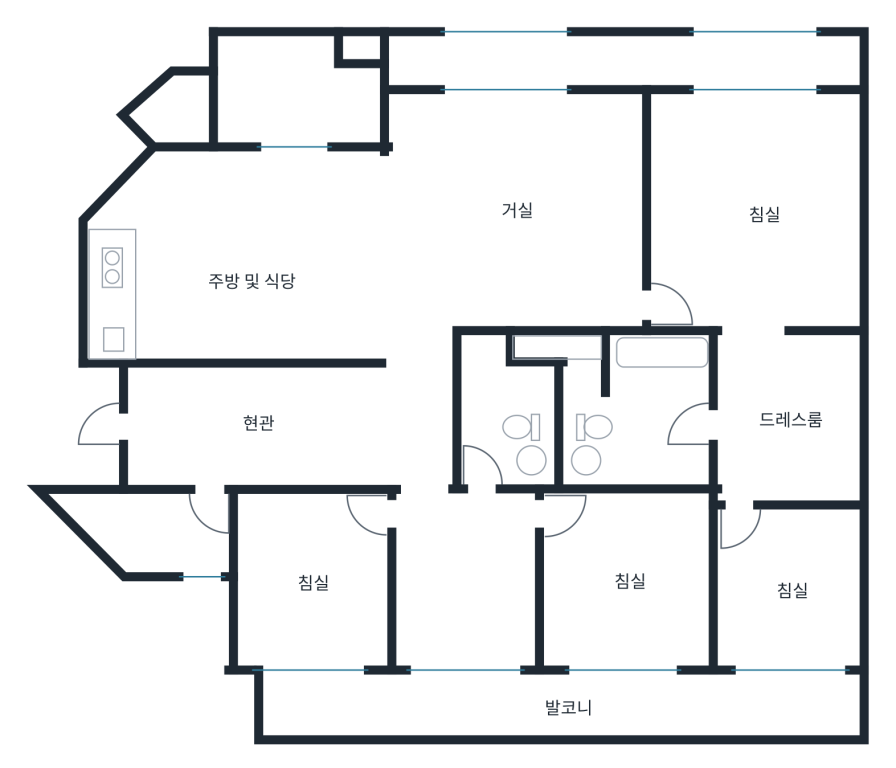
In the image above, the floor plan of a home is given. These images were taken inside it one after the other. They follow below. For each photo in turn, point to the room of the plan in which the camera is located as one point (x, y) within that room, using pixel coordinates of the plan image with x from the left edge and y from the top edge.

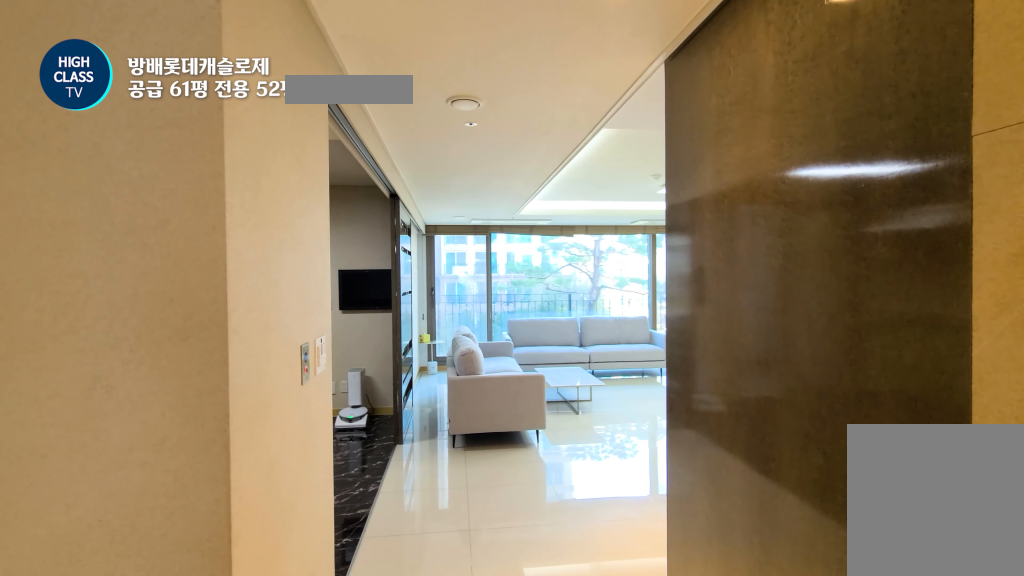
(418, 407)
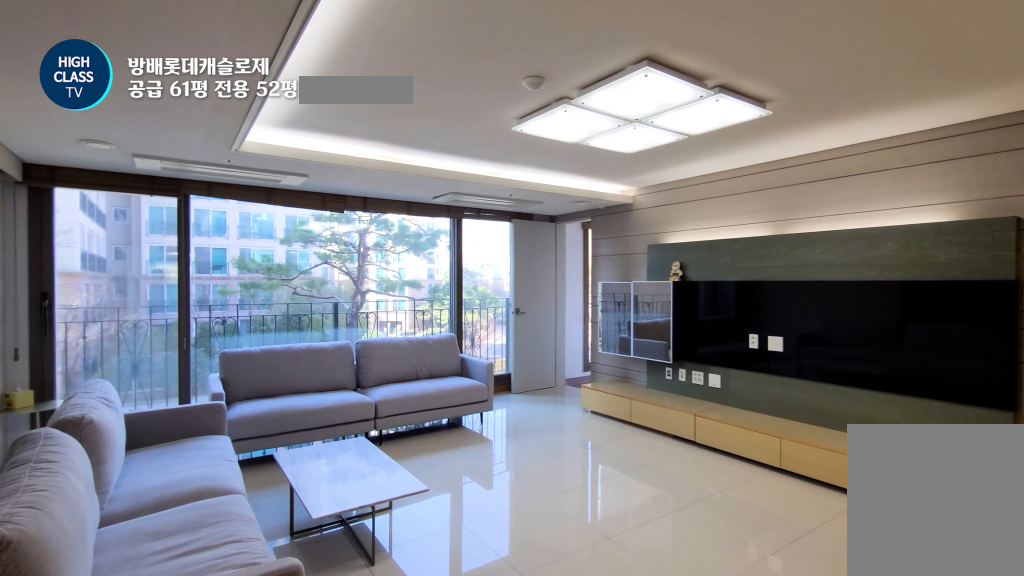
(515, 196)
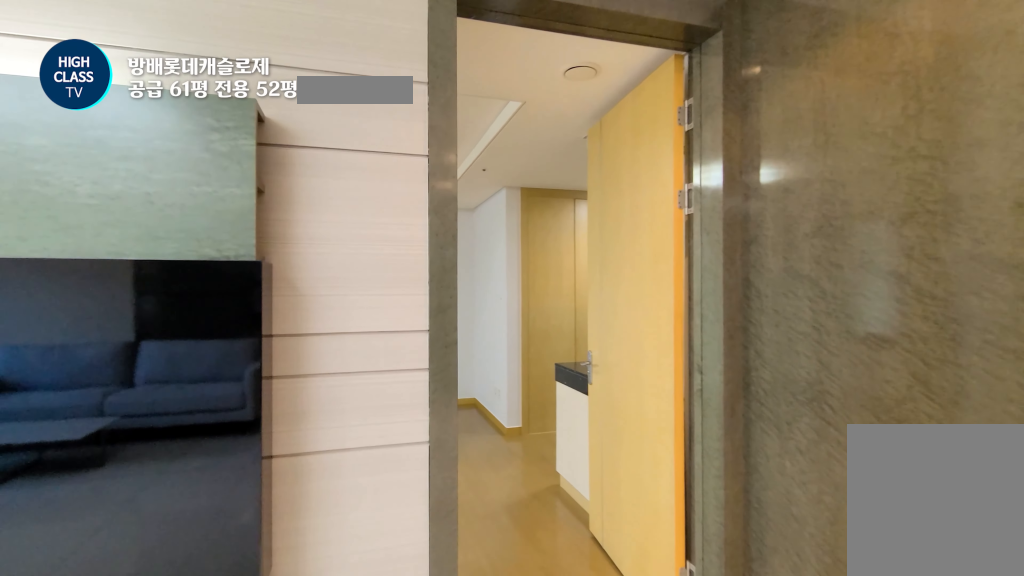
(515, 196)
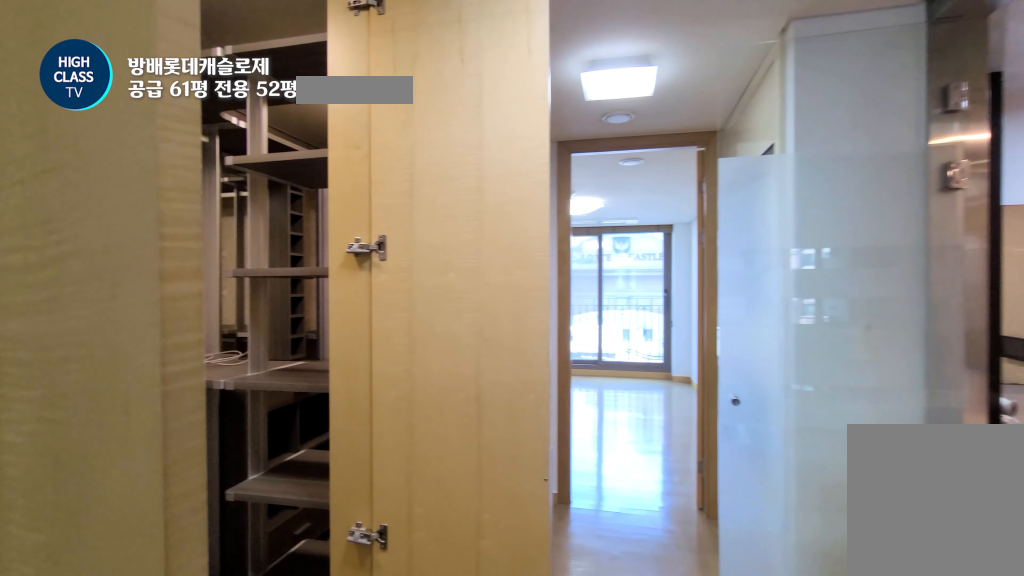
(787, 414)
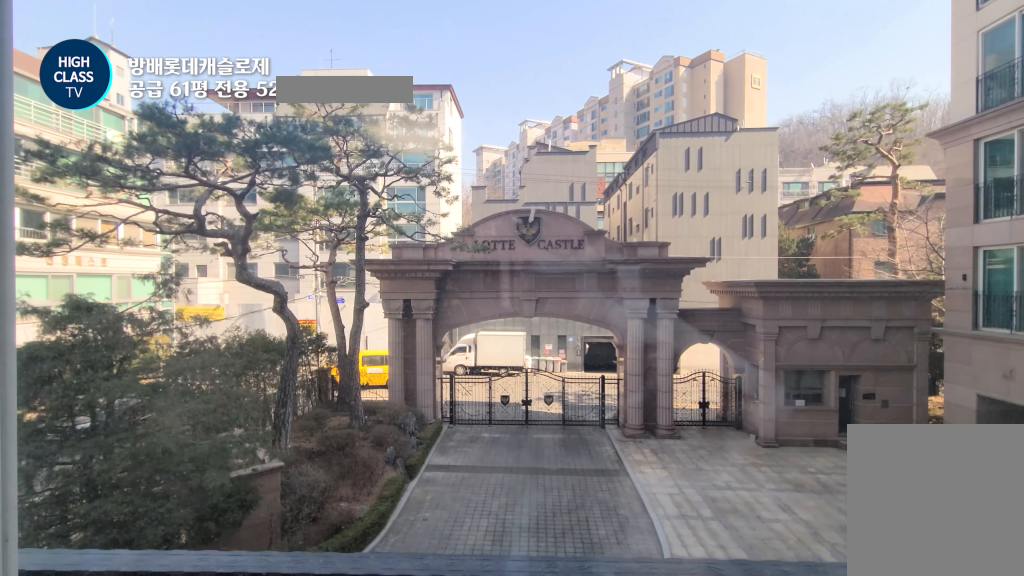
(791, 618)
